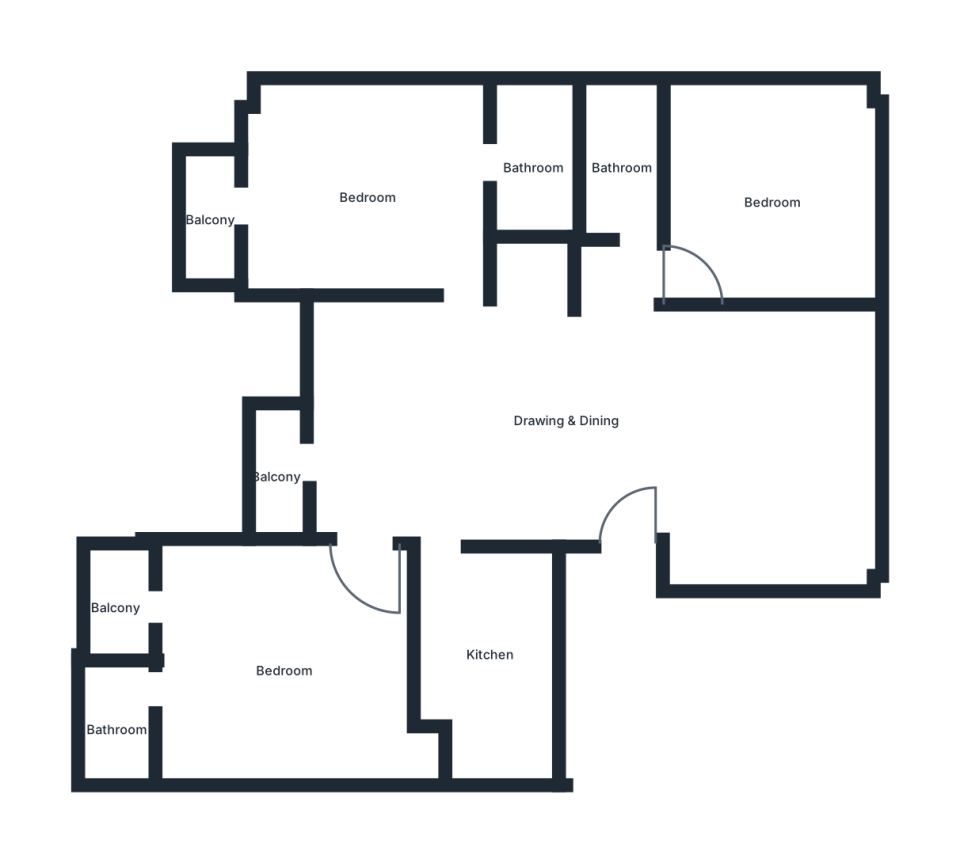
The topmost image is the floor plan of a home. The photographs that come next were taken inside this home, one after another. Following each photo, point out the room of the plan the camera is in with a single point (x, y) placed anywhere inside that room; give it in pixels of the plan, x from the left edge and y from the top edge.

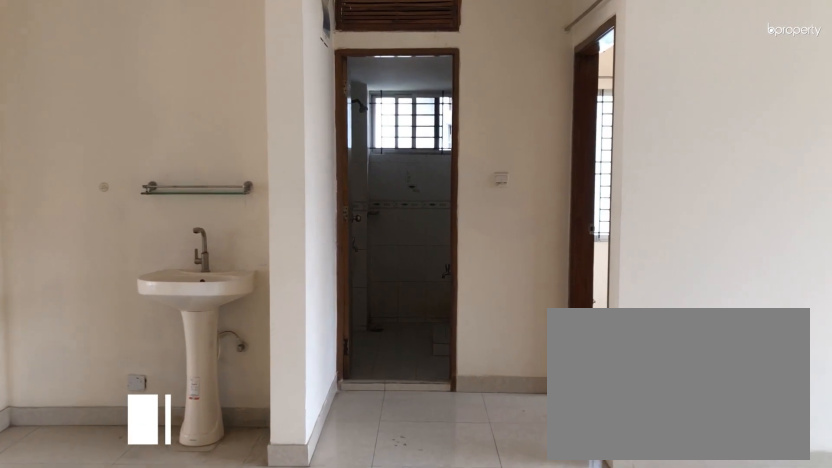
(568, 424)
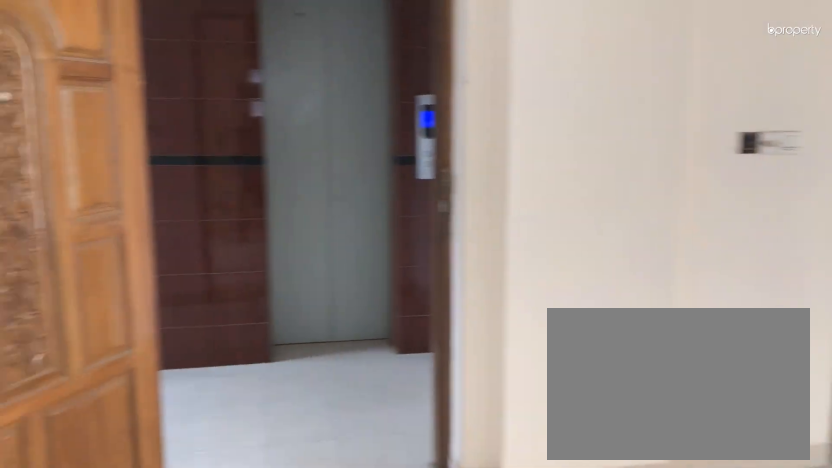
(568, 424)
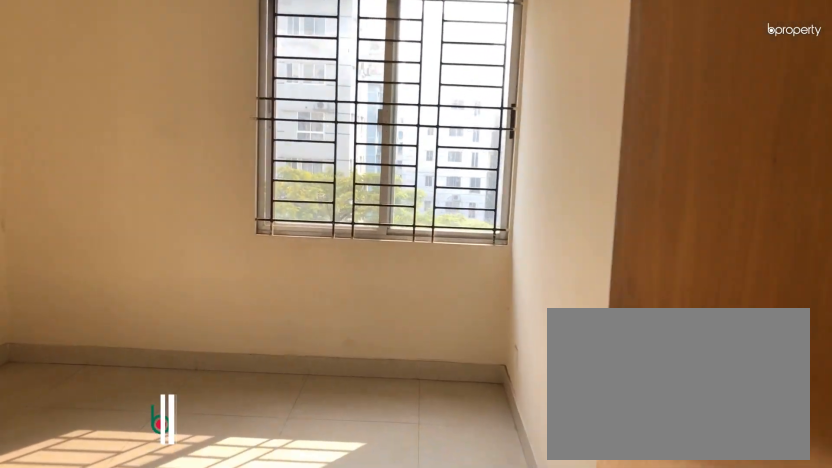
(774, 201)
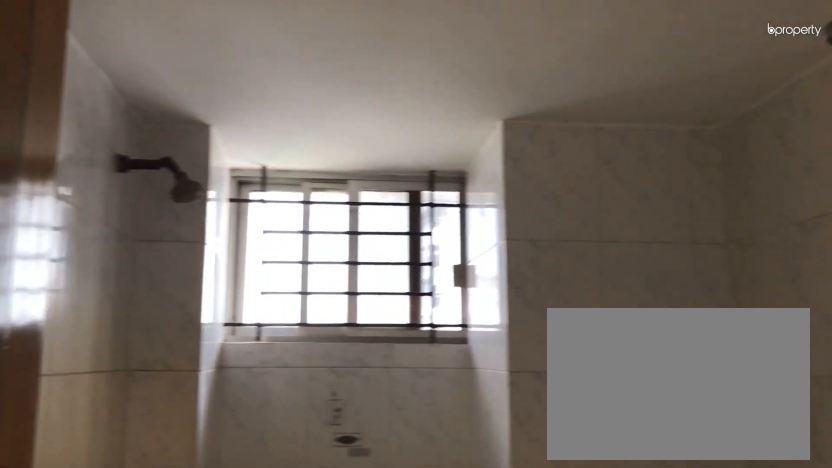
(623, 166)
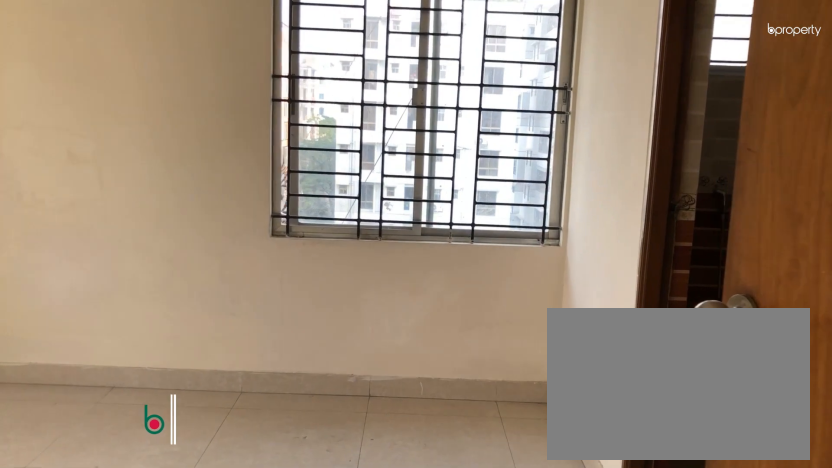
(369, 197)
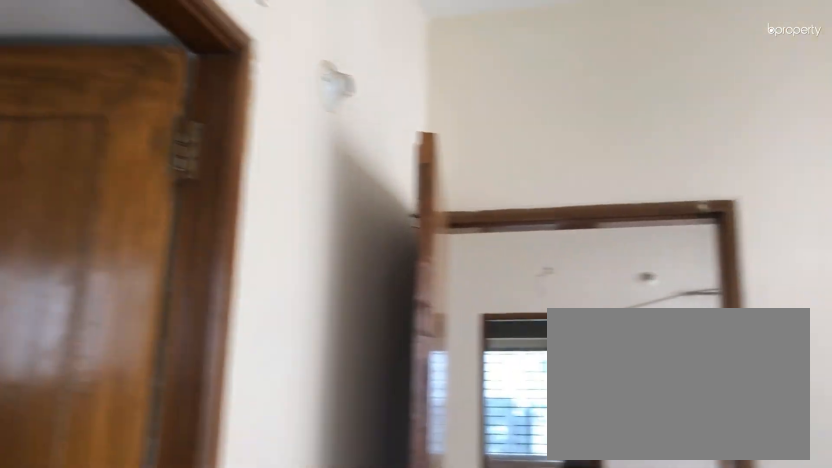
(369, 197)
